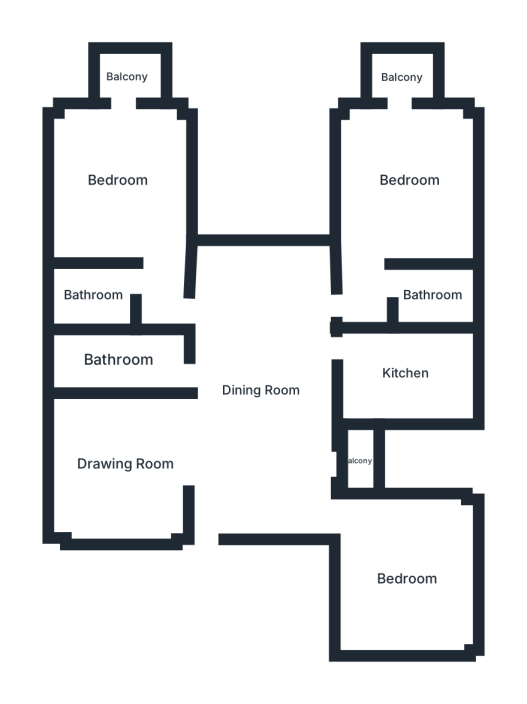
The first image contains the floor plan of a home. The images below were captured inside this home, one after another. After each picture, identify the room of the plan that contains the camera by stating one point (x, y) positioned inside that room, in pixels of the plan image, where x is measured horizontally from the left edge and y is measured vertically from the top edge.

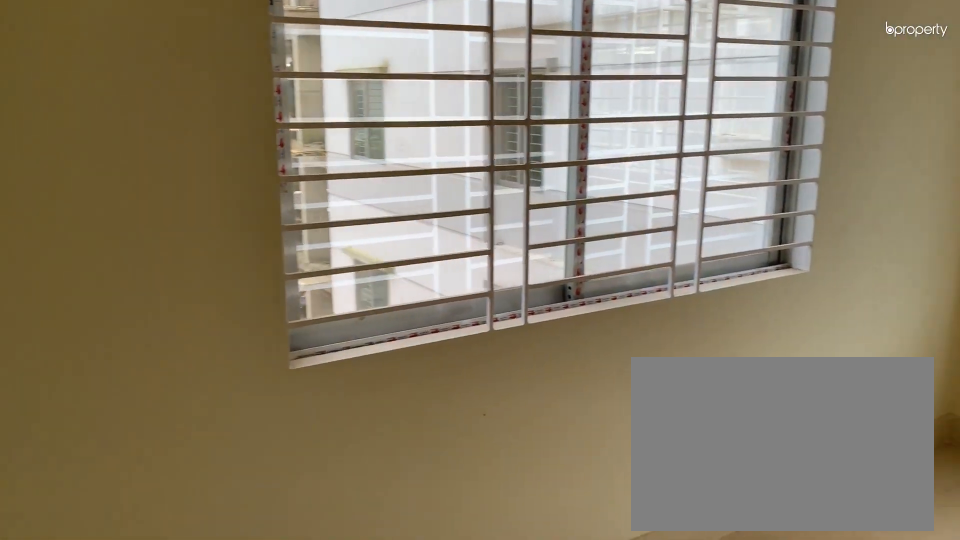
(407, 576)
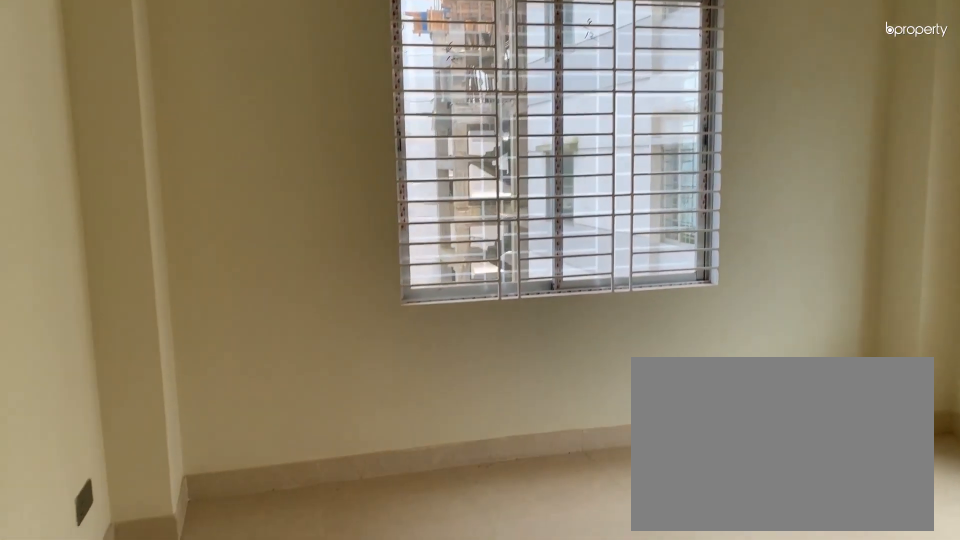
(407, 576)
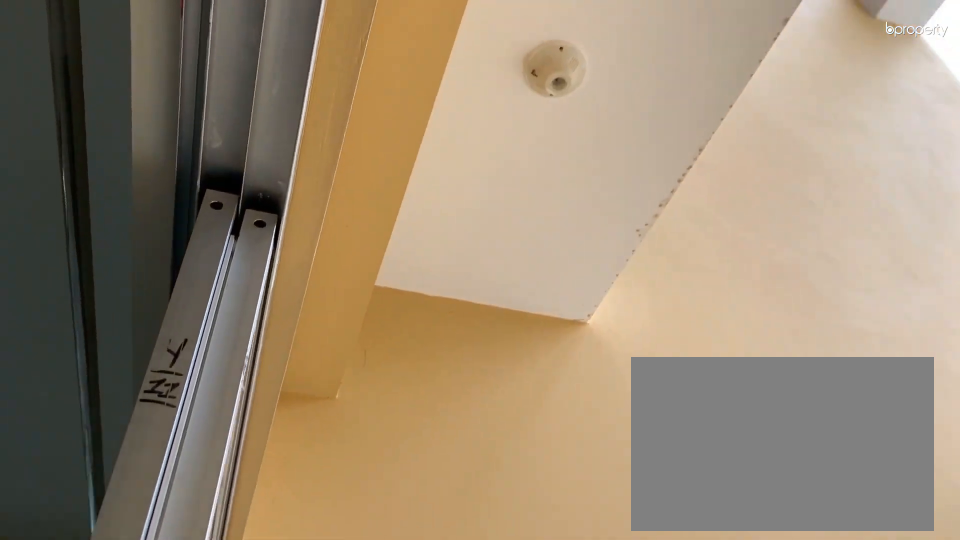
(355, 462)
